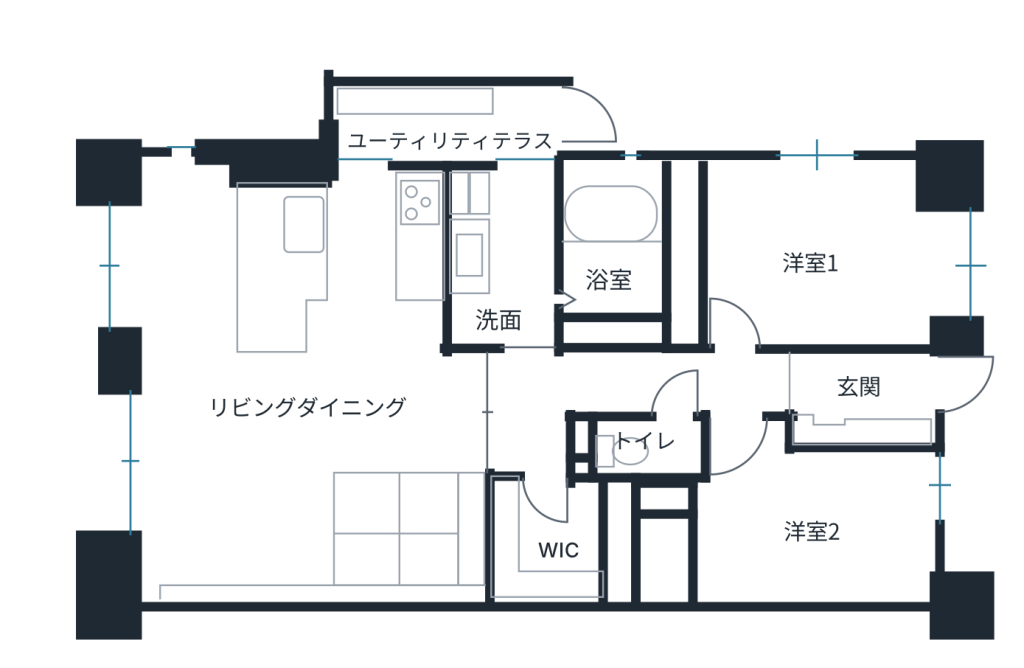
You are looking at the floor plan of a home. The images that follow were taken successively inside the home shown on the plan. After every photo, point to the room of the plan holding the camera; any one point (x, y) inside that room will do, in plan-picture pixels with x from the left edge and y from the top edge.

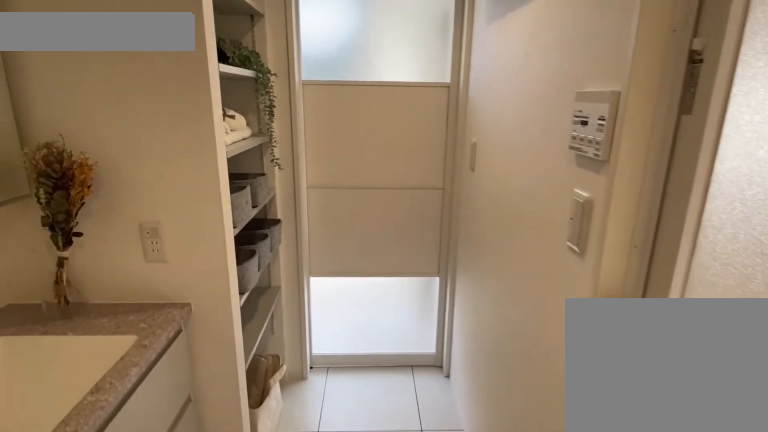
(495, 260)
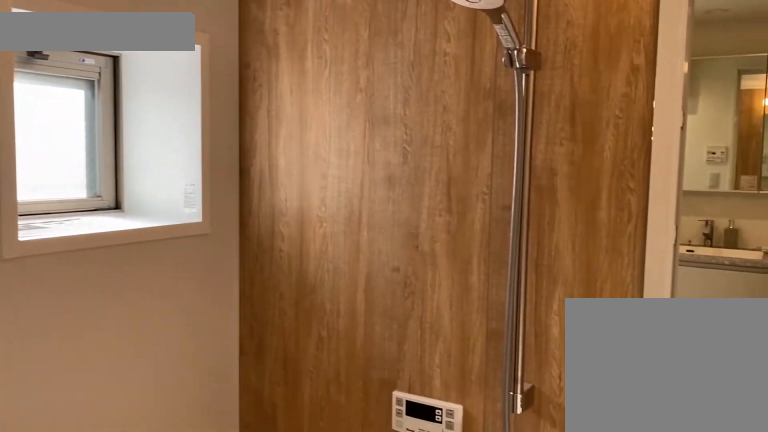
(612, 247)
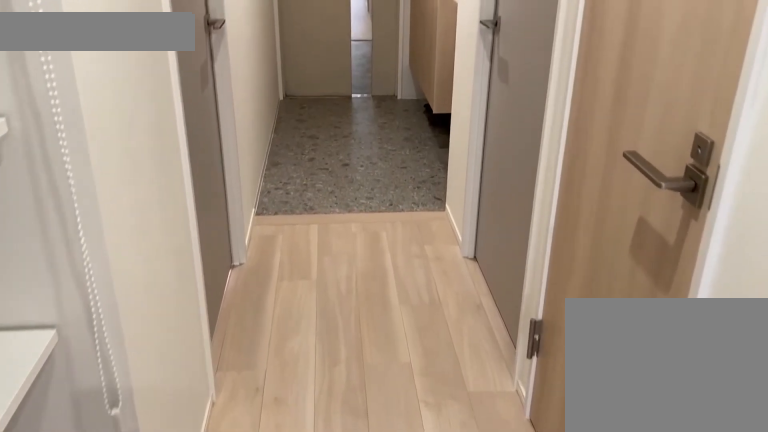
(636, 379)
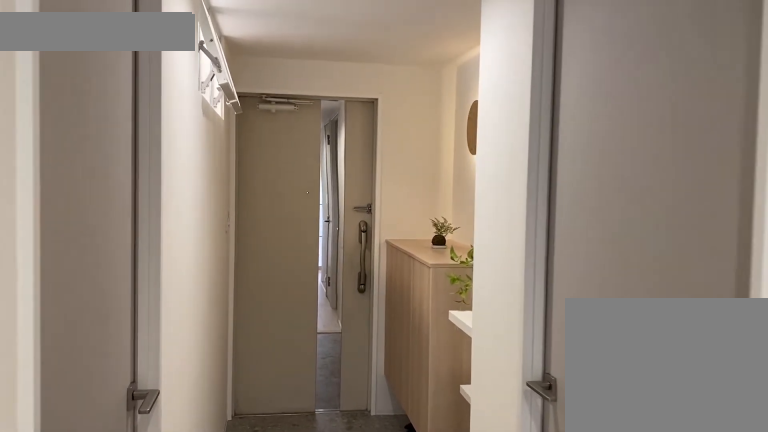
(636, 379)
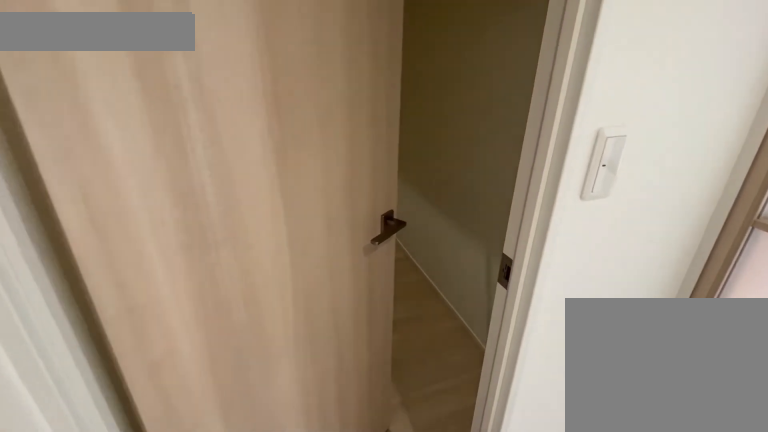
(565, 528)
